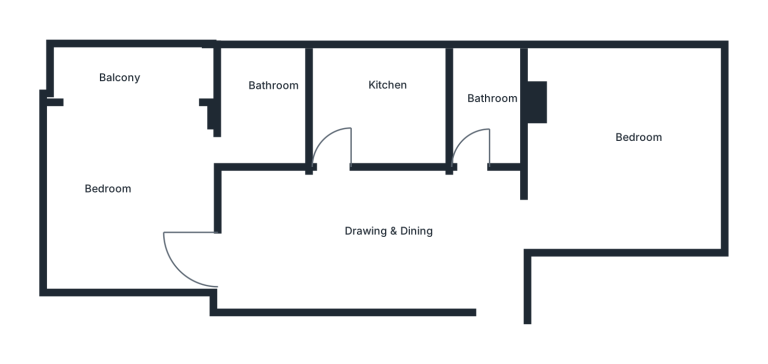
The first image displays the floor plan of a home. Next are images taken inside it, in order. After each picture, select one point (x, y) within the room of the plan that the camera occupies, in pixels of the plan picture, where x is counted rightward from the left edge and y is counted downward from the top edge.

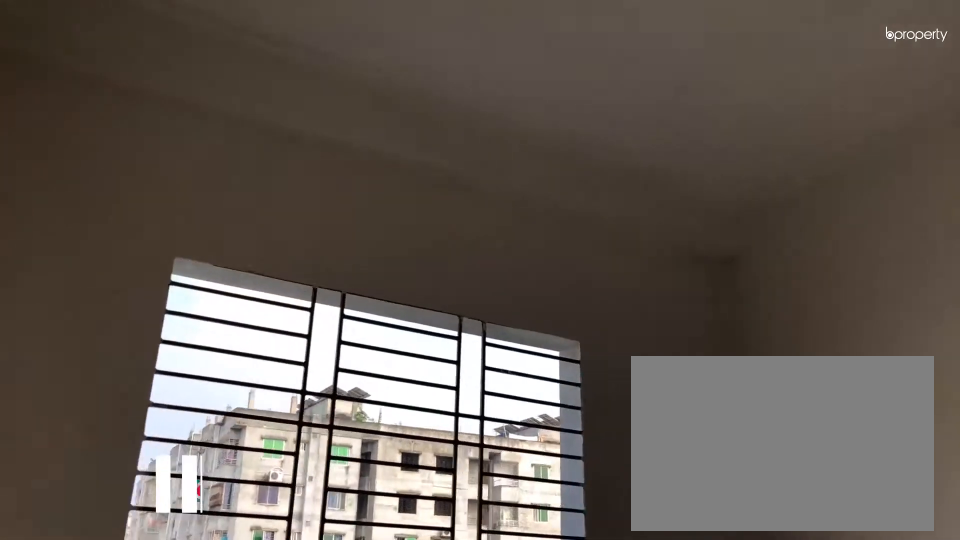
(618, 158)
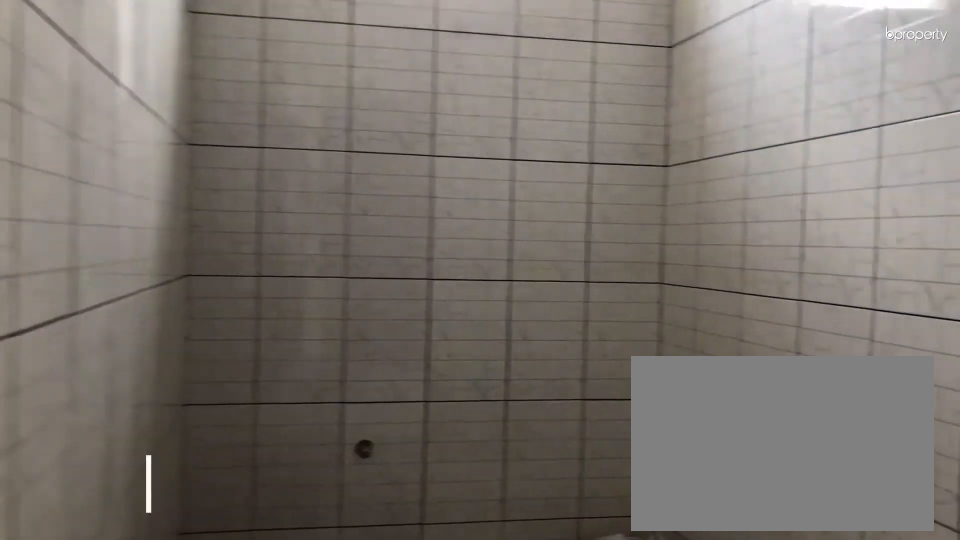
(478, 115)
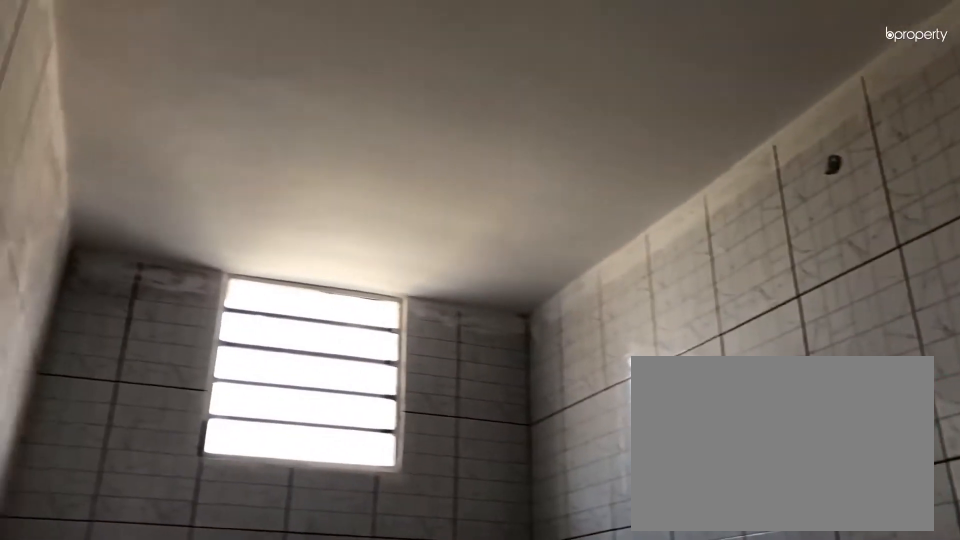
(478, 115)
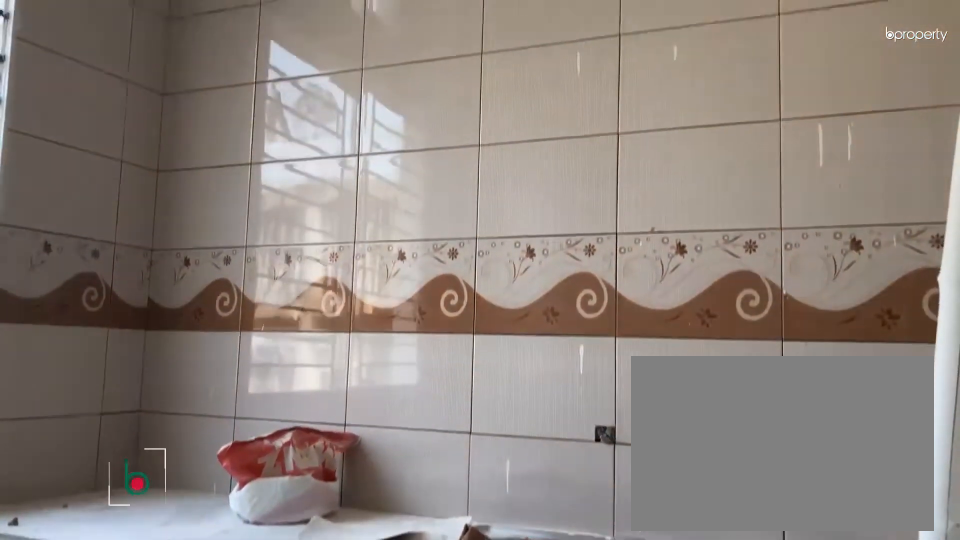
(376, 111)
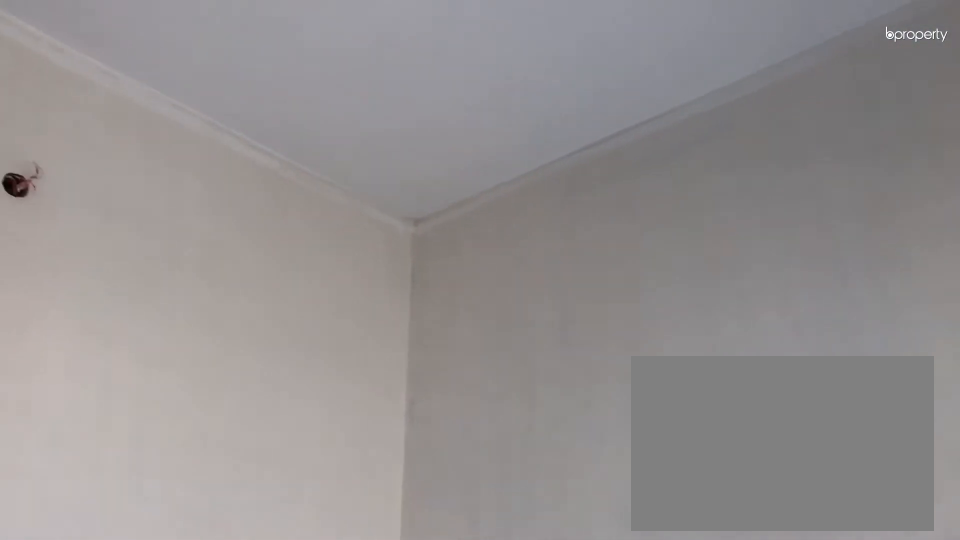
(136, 158)
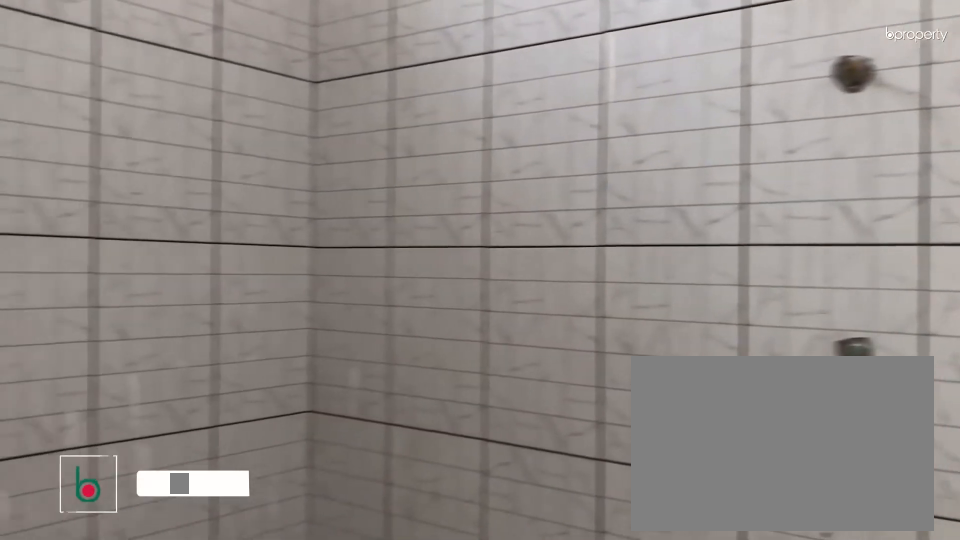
(271, 110)
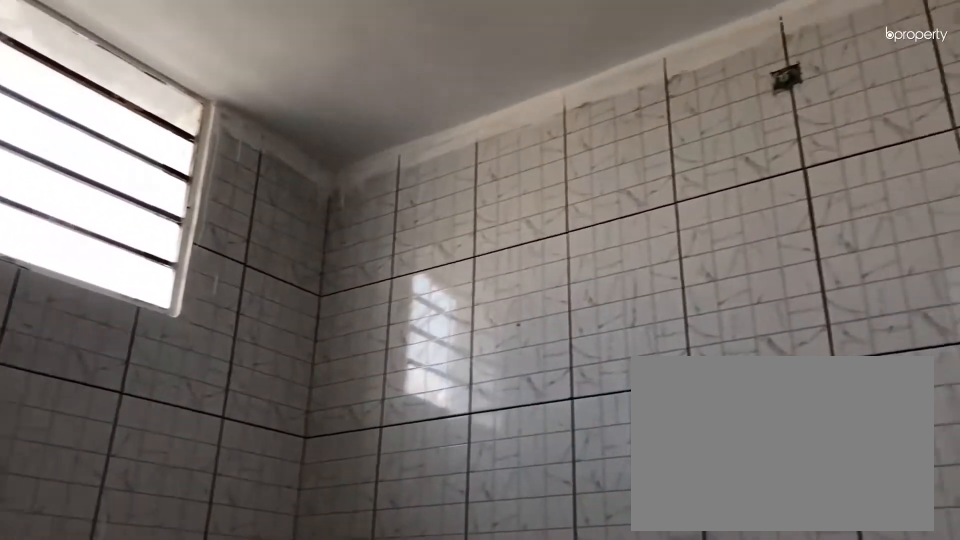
(271, 110)
